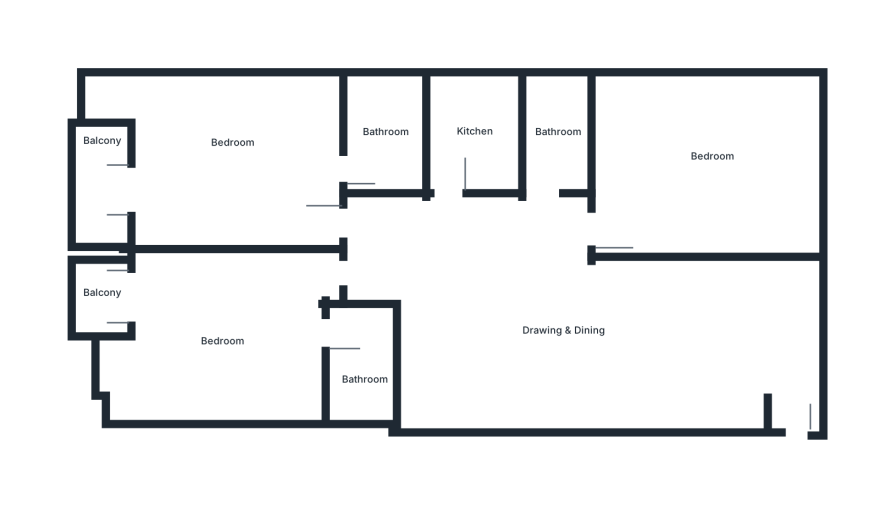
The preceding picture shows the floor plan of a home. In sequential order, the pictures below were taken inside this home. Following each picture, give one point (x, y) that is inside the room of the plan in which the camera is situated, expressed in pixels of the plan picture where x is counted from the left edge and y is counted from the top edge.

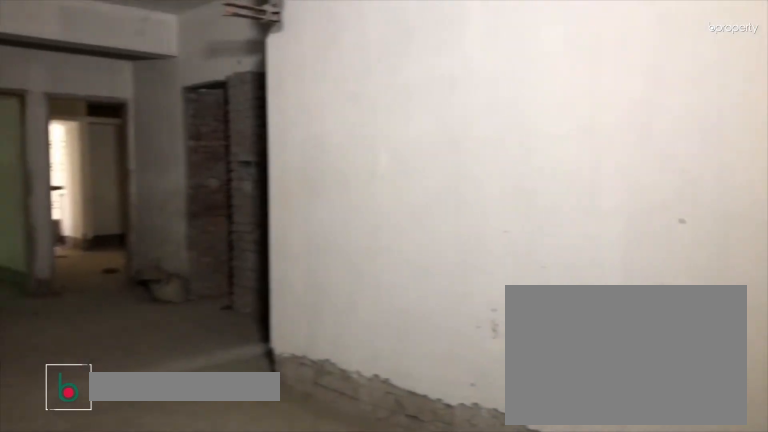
(762, 352)
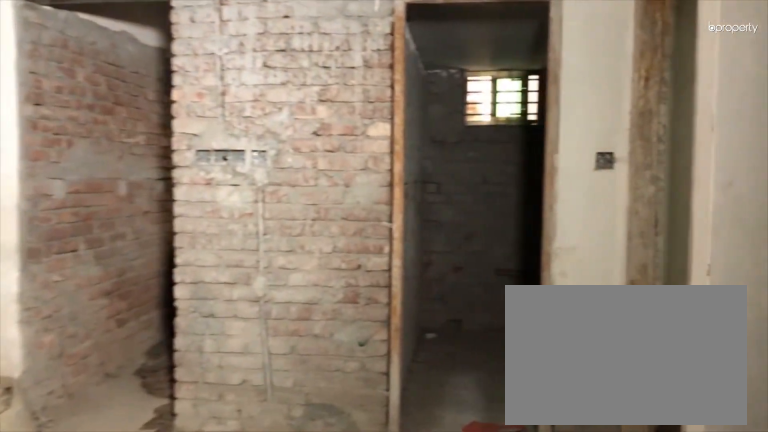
(503, 317)
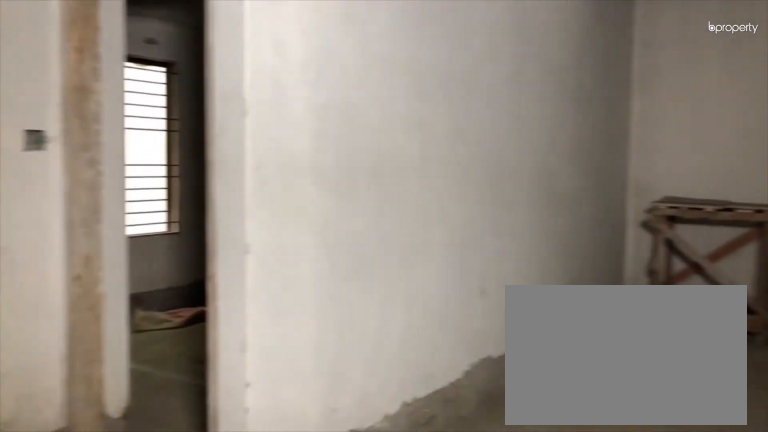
(503, 317)
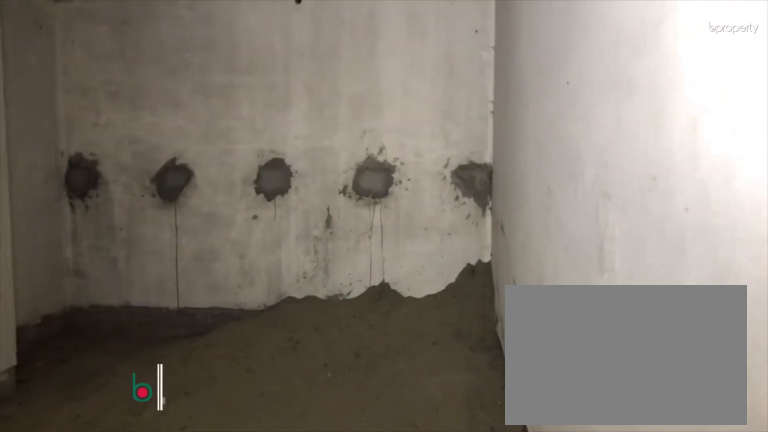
(714, 164)
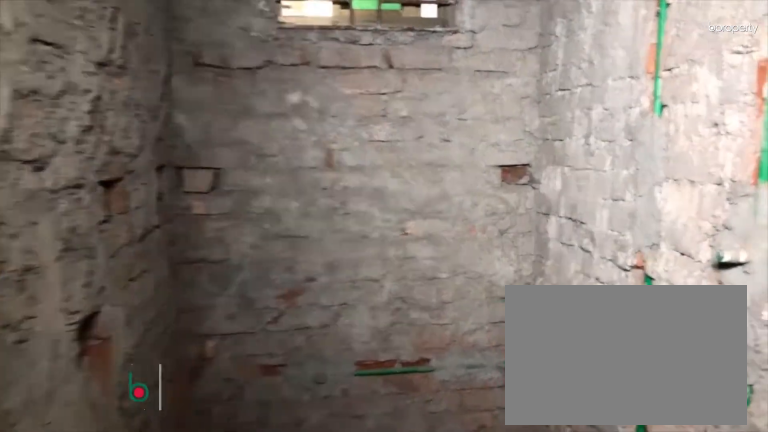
(559, 131)
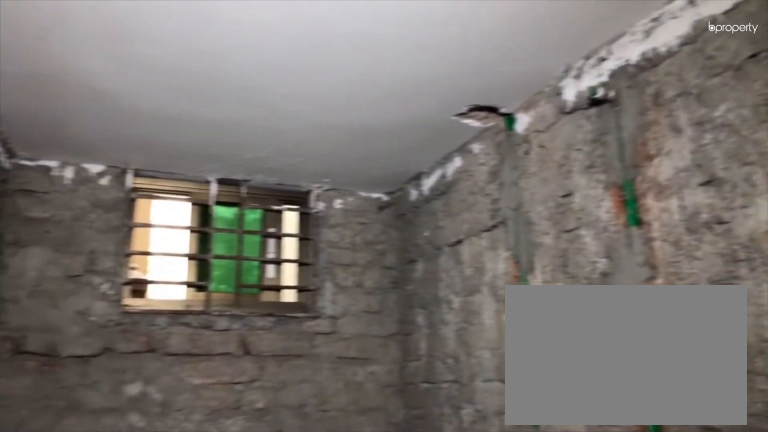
(559, 131)
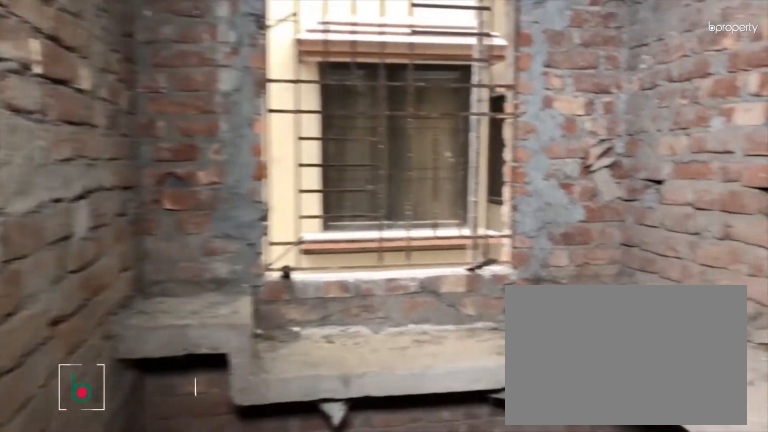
(469, 128)
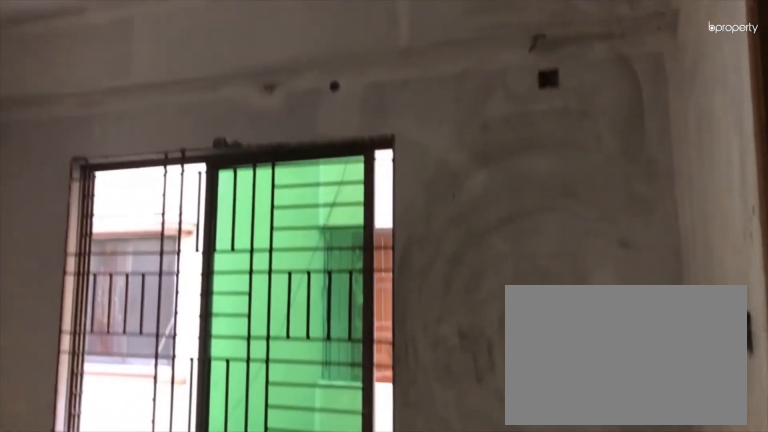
(232, 164)
